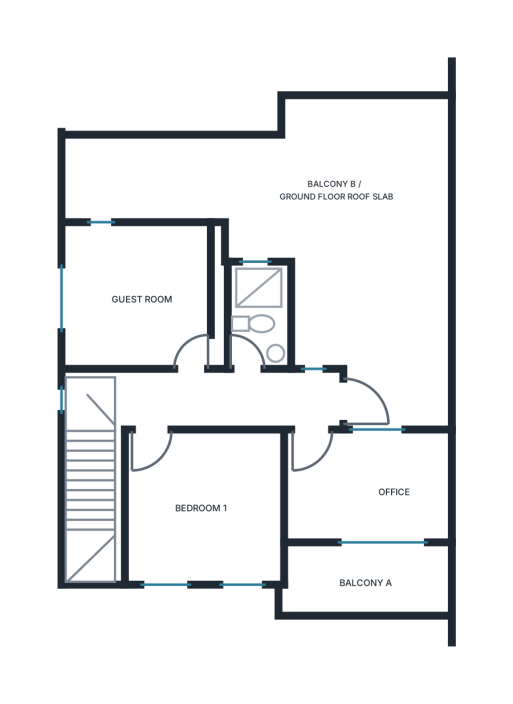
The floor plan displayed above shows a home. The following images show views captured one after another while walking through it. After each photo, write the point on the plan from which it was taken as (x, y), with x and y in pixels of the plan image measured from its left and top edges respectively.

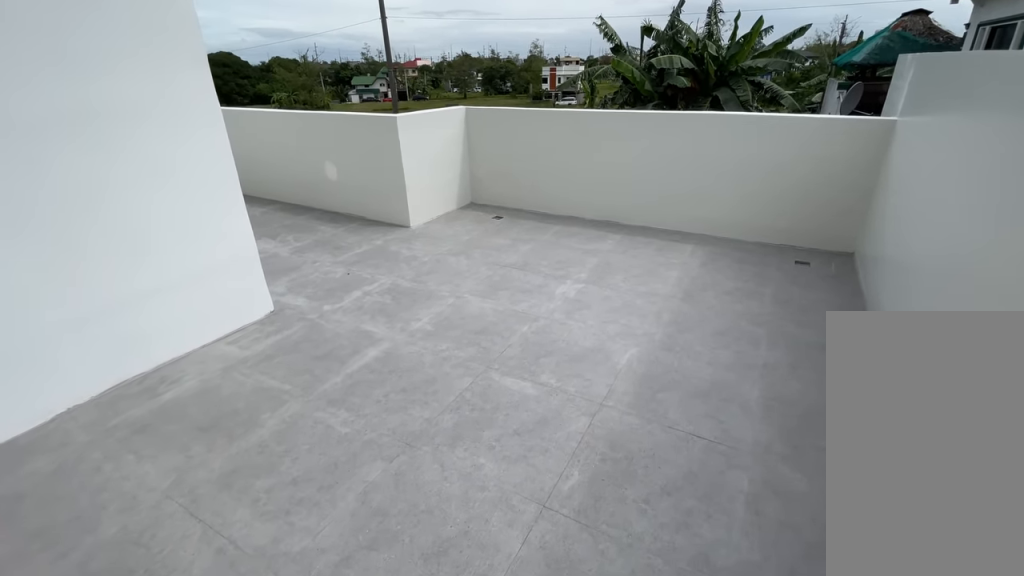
(410, 346)
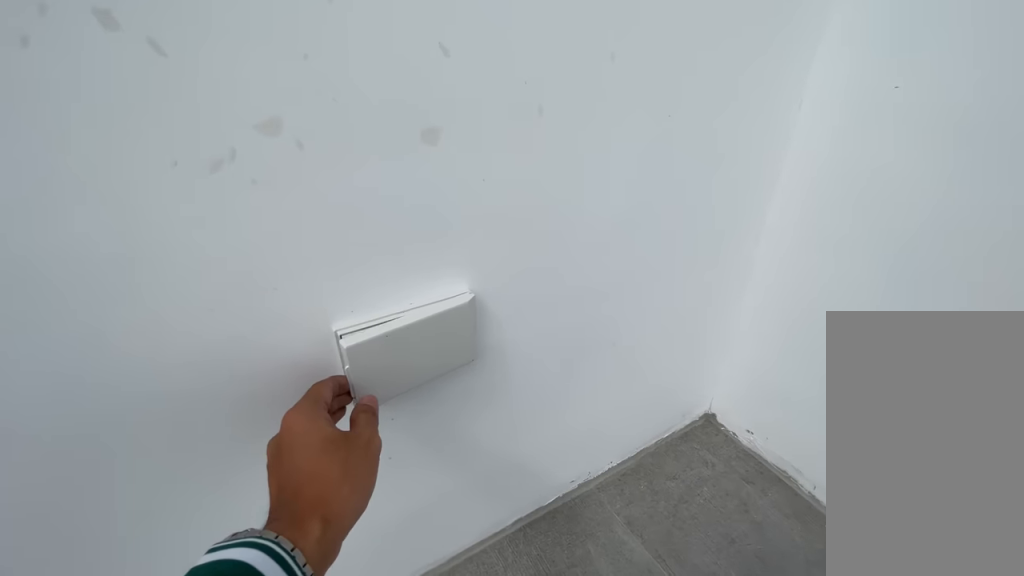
(341, 336)
